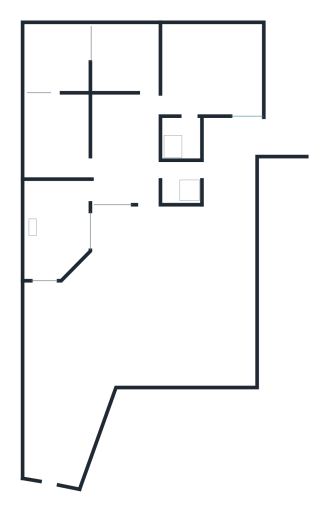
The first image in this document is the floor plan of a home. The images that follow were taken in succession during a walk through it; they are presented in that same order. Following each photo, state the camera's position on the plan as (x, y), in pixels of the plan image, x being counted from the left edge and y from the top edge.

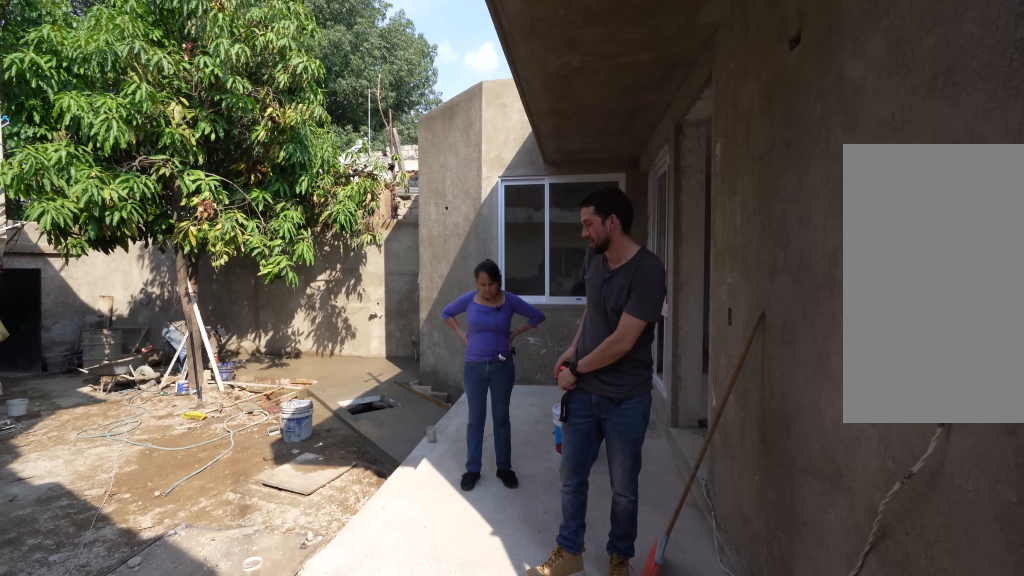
(237, 232)
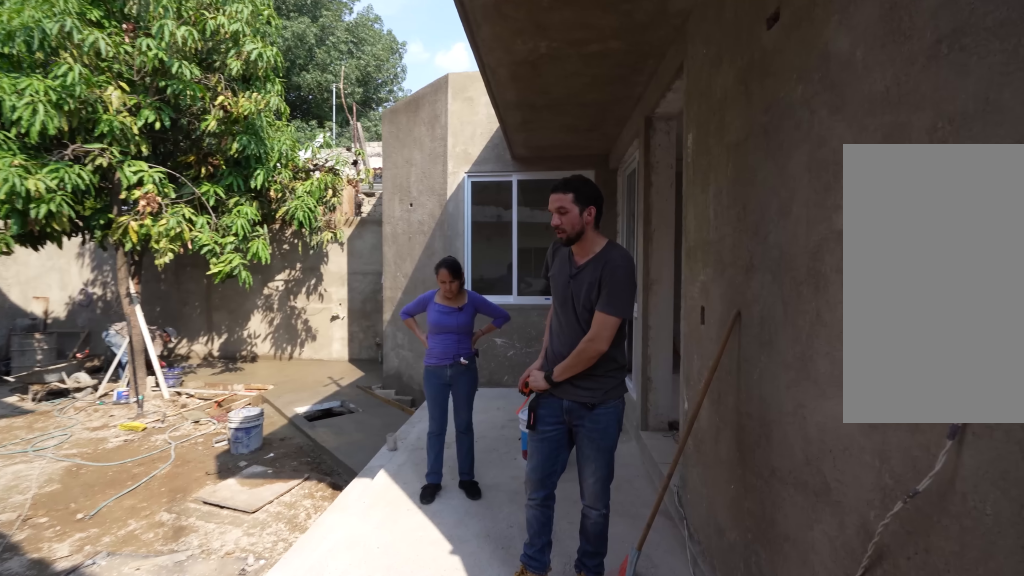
(237, 231)
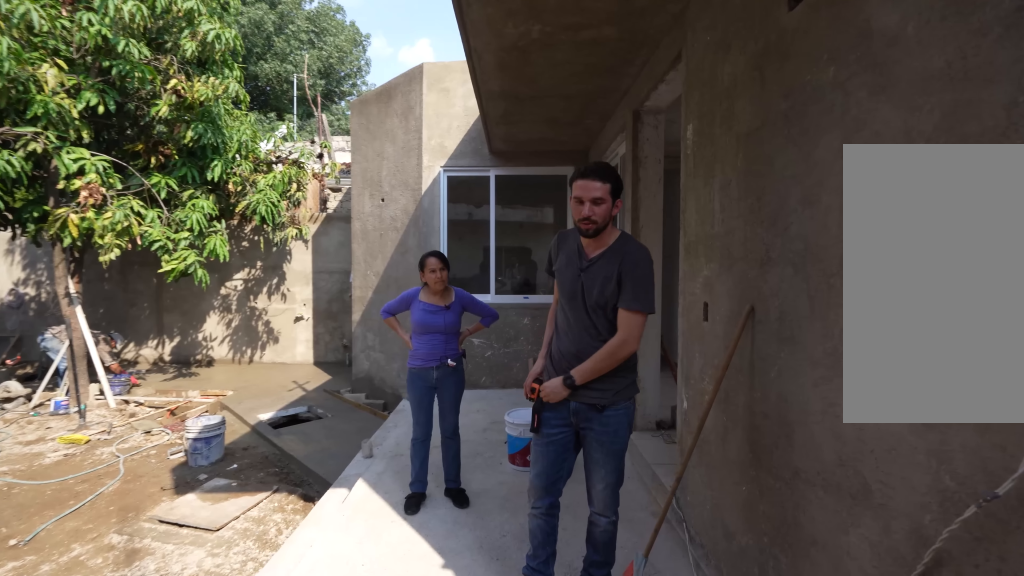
(237, 231)
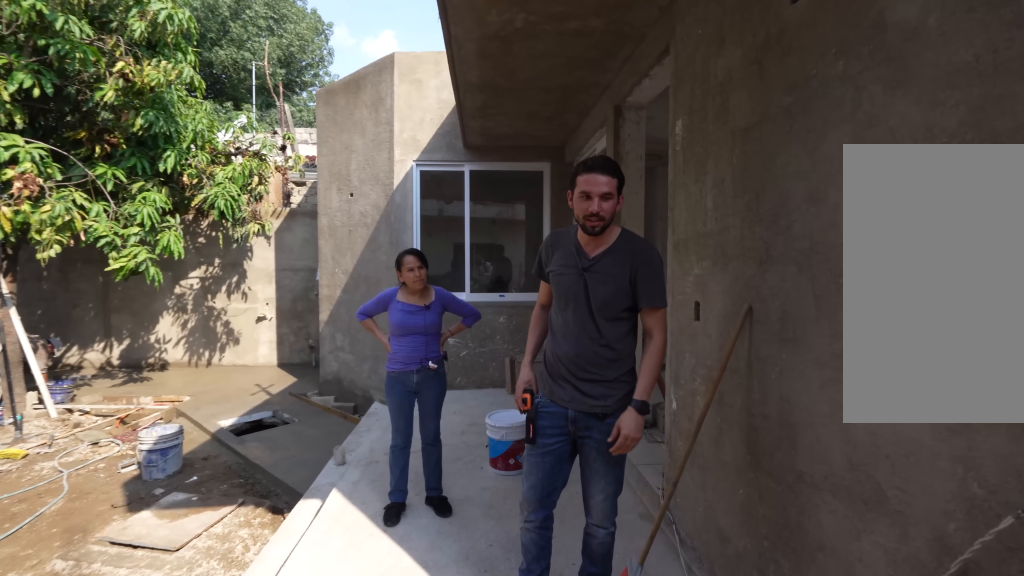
(237, 231)
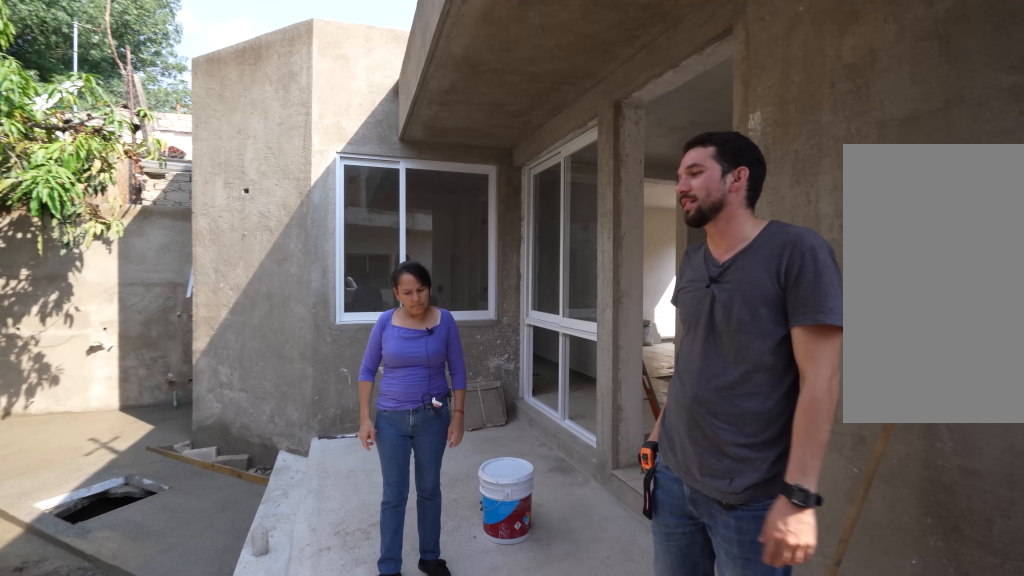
(225, 238)
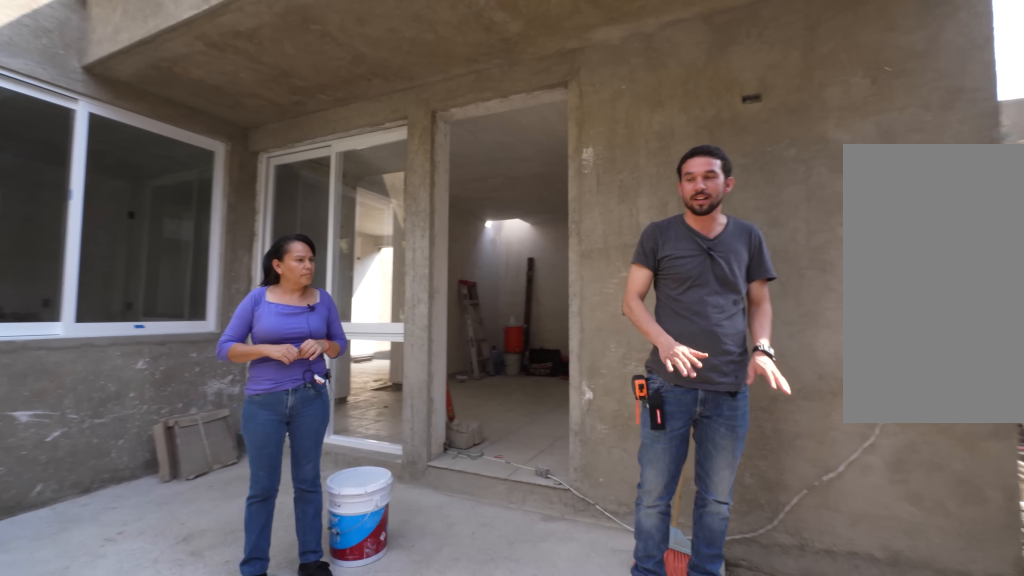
(207, 255)
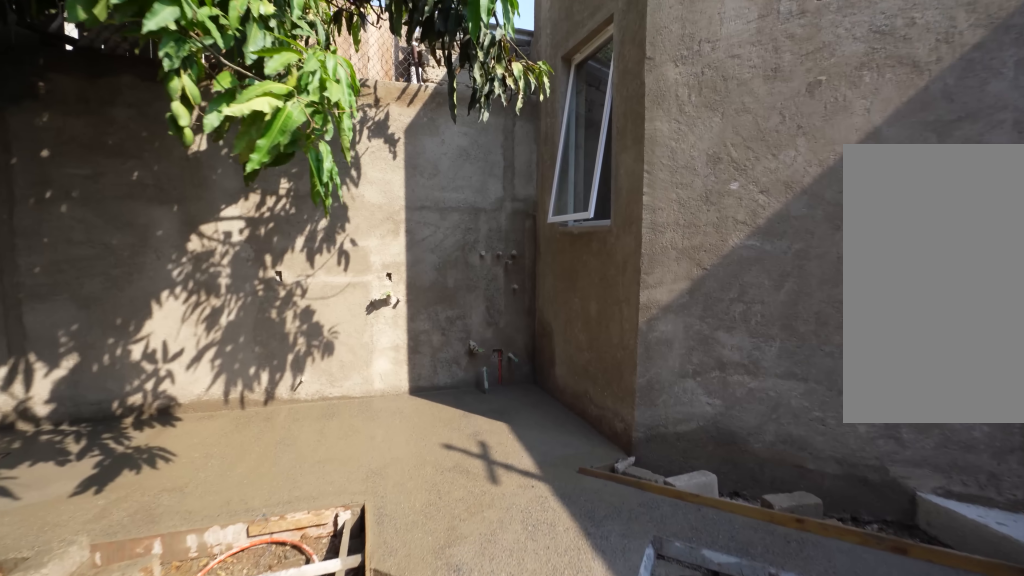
(111, 327)
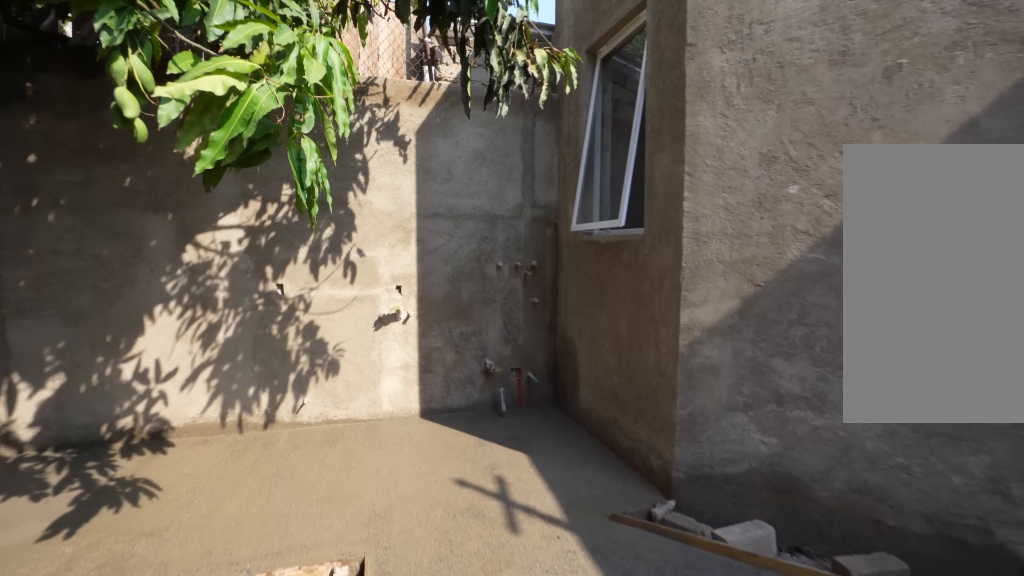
(103, 328)
